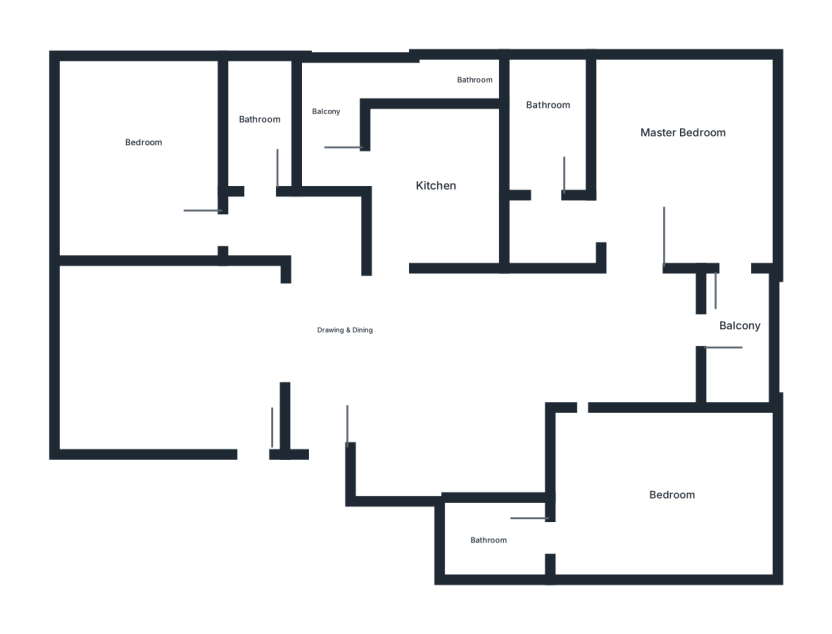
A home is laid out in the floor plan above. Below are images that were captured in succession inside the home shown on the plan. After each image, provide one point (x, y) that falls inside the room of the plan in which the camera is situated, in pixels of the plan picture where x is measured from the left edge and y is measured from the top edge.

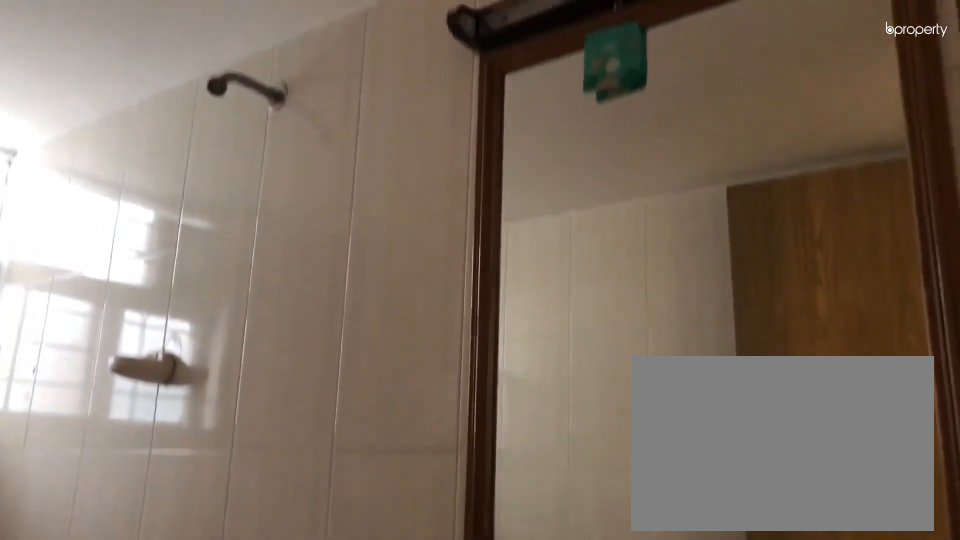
(266, 119)
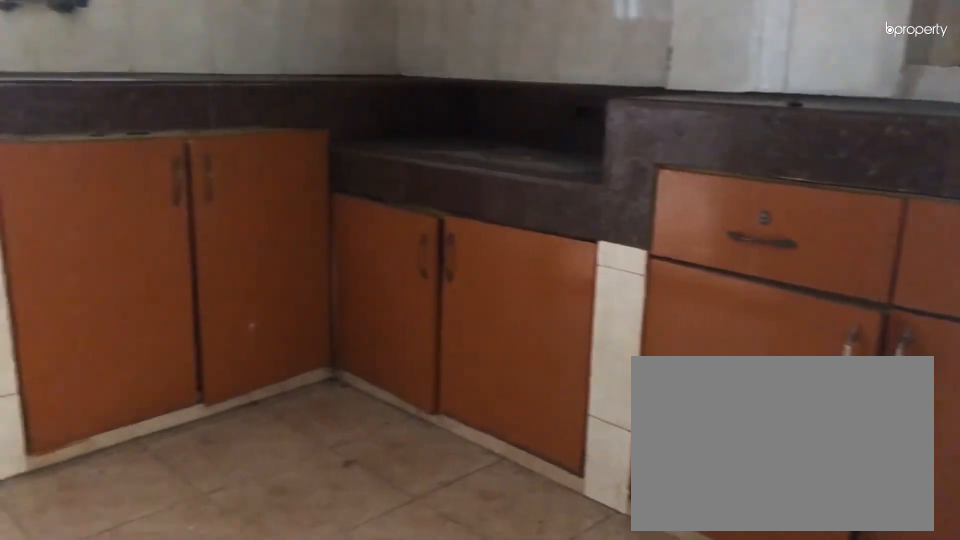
(444, 185)
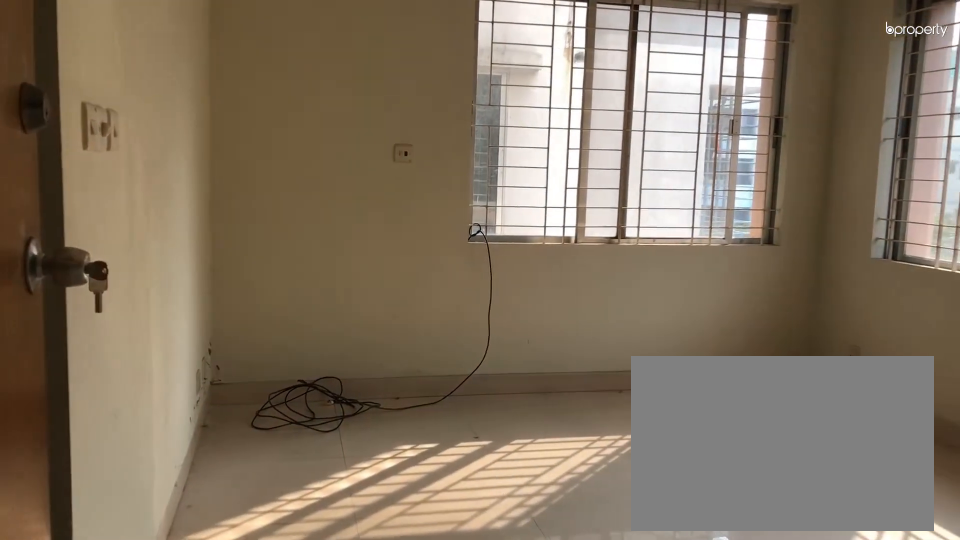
(655, 263)
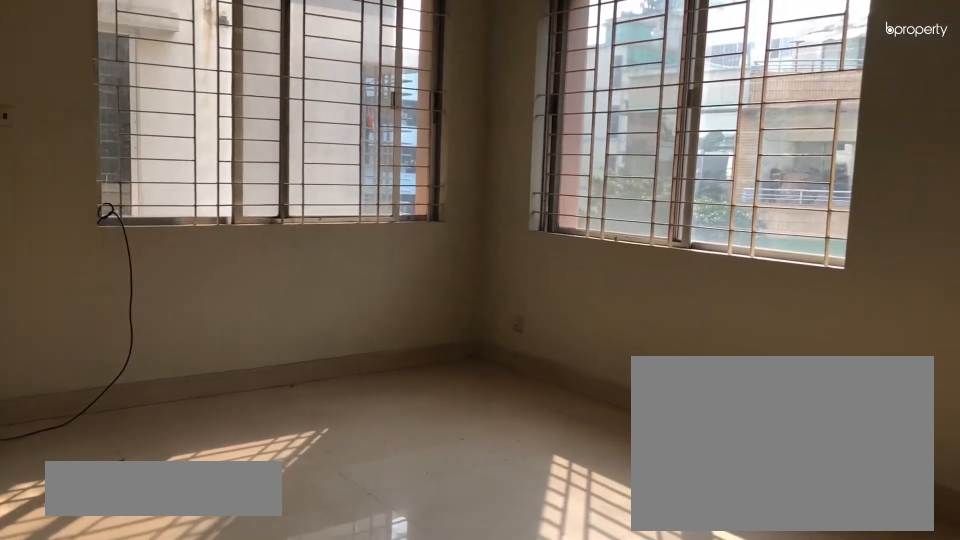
(664, 152)
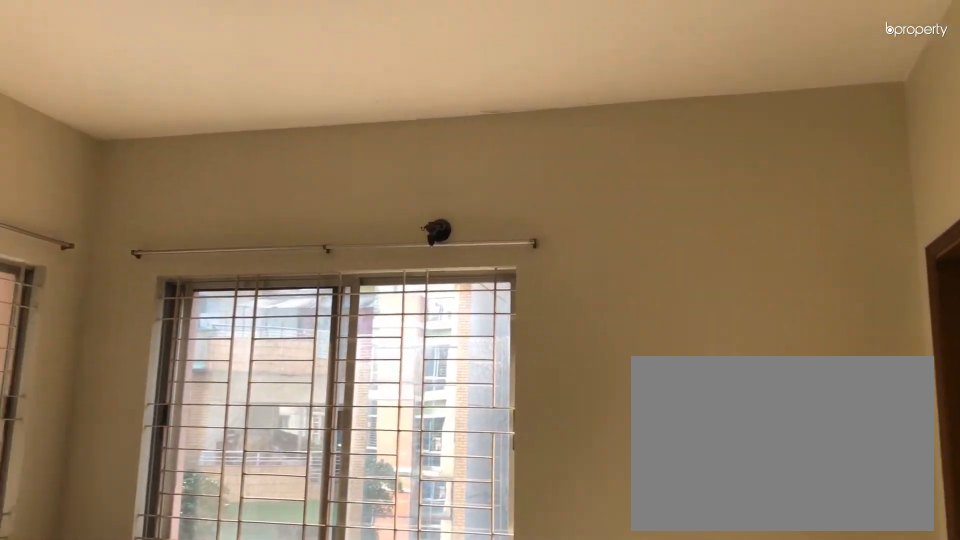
(664, 152)
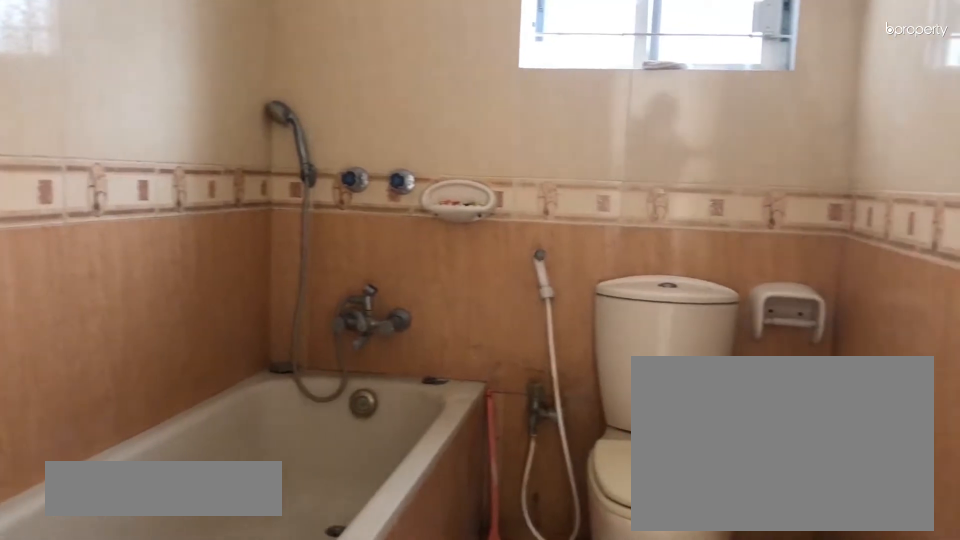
(550, 137)
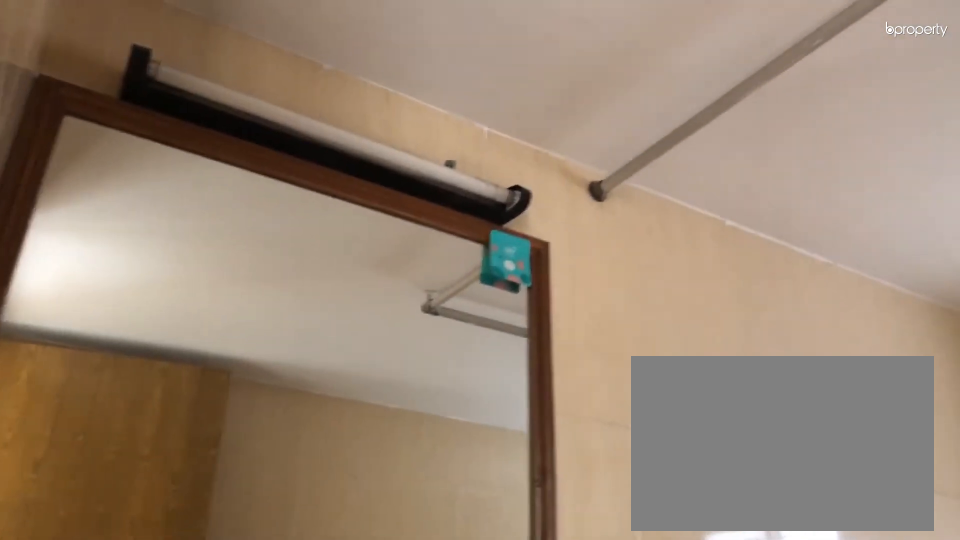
(550, 137)
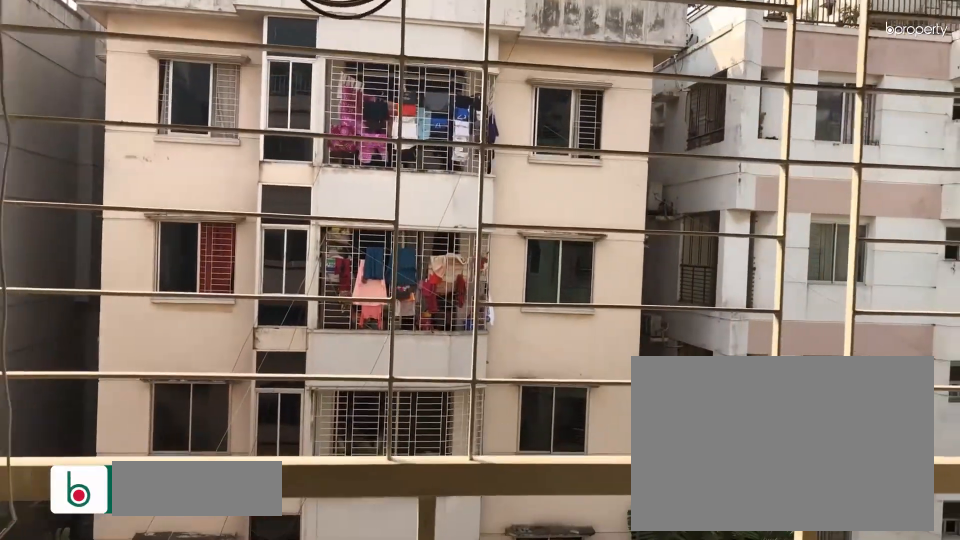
(735, 328)
